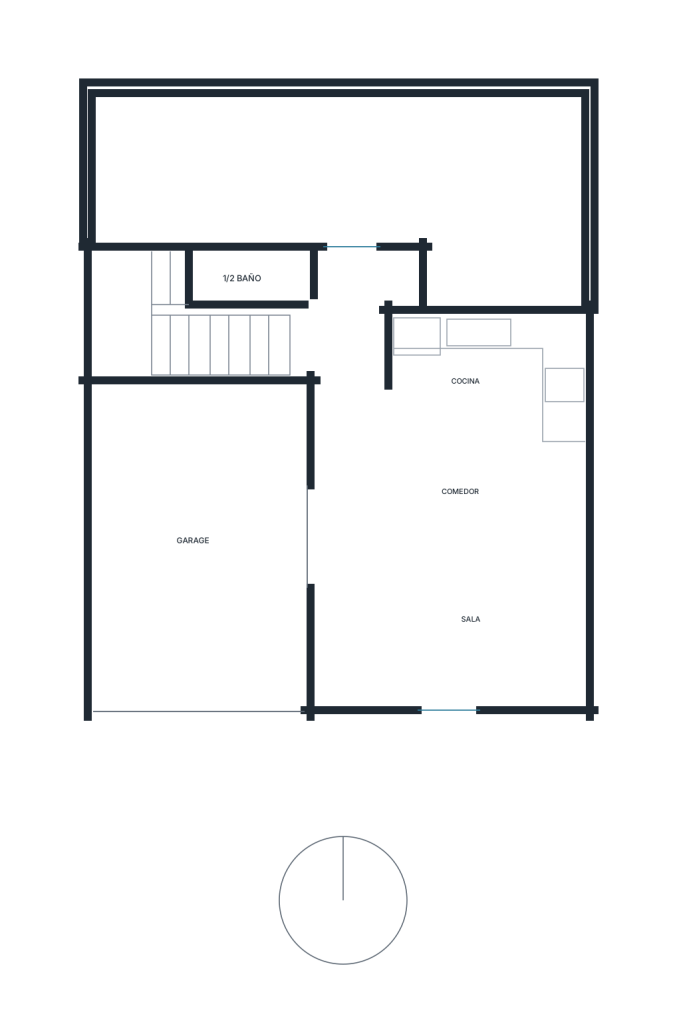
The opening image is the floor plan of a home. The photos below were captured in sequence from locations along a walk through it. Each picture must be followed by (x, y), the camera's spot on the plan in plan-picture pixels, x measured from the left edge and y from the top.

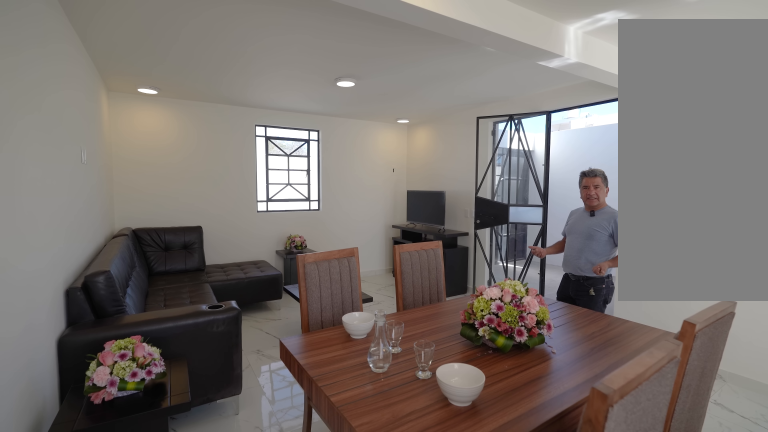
(529, 425)
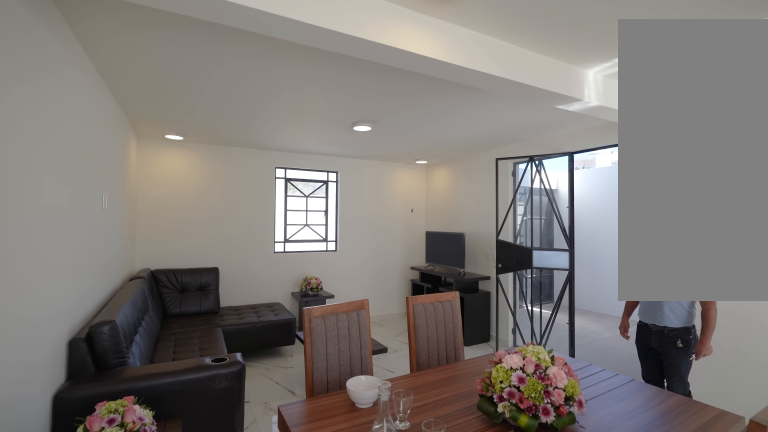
(529, 425)
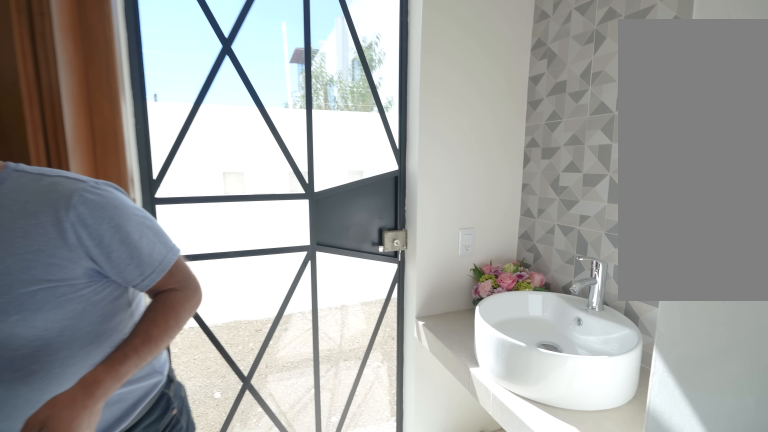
(353, 332)
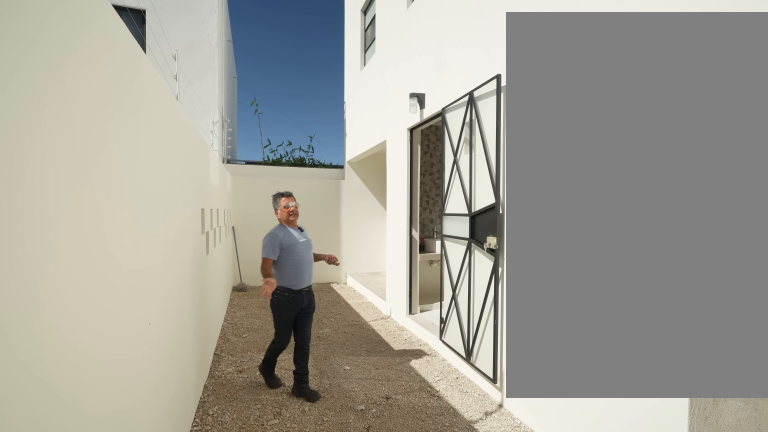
(131, 176)
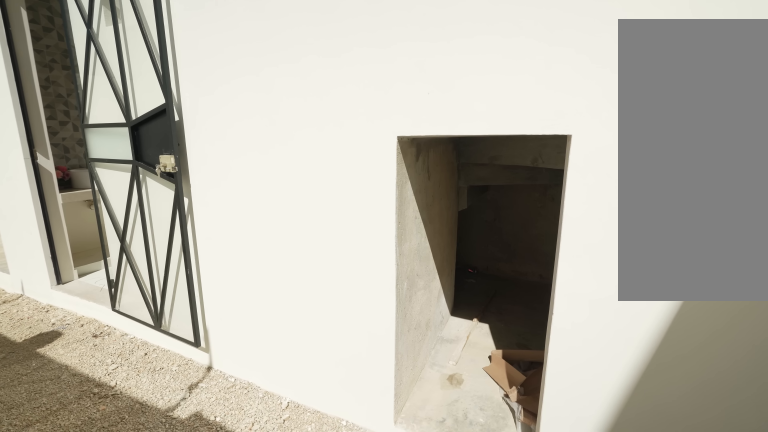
(131, 176)
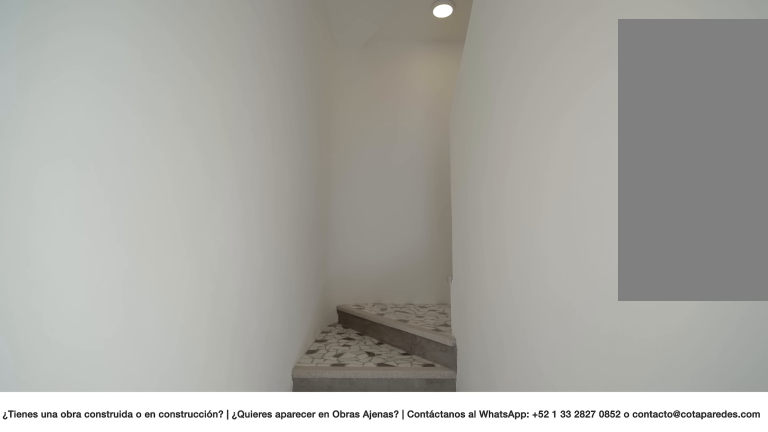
(303, 336)
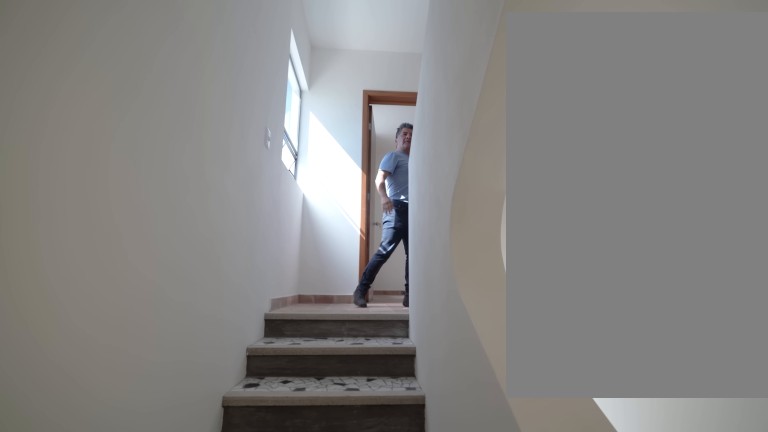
(120, 342)
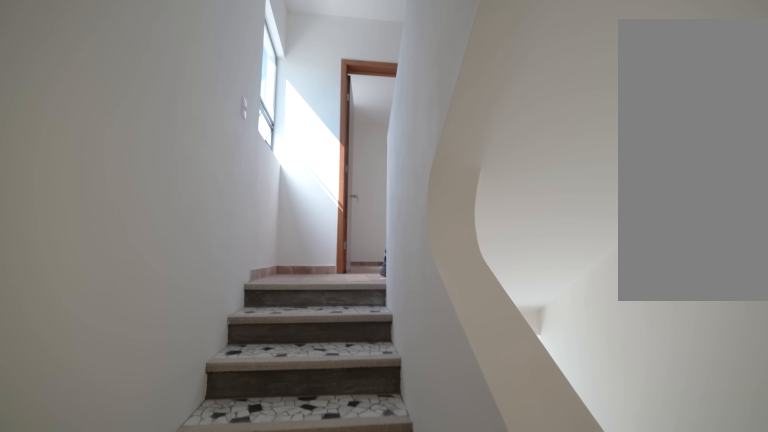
(118, 341)
